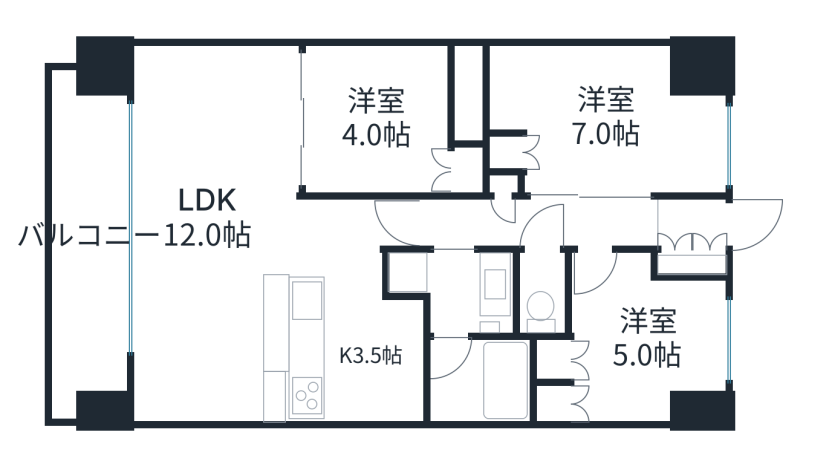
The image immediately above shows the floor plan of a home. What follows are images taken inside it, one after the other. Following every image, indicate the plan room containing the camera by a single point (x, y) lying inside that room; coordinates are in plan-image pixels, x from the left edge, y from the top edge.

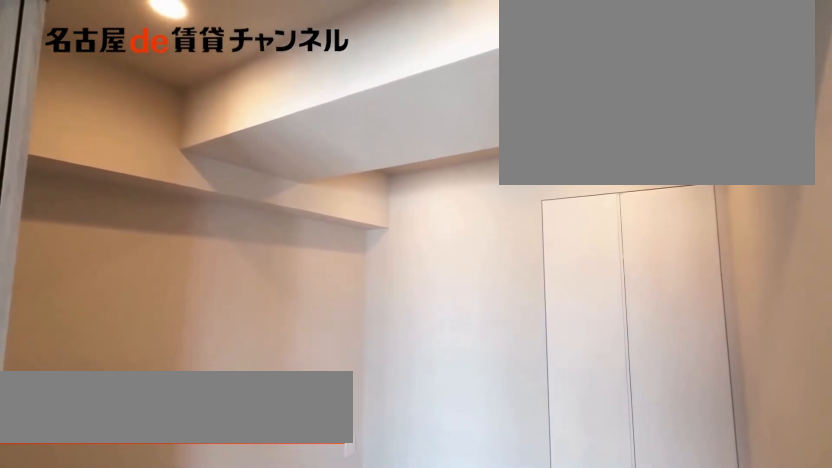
(376, 123)
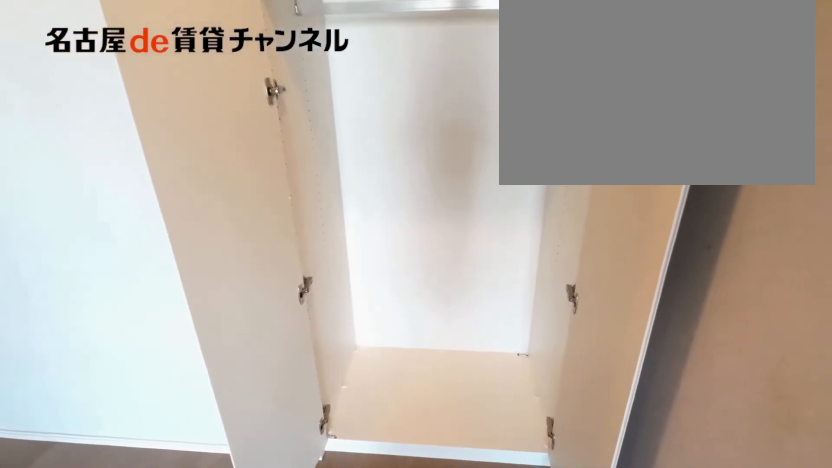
(470, 171)
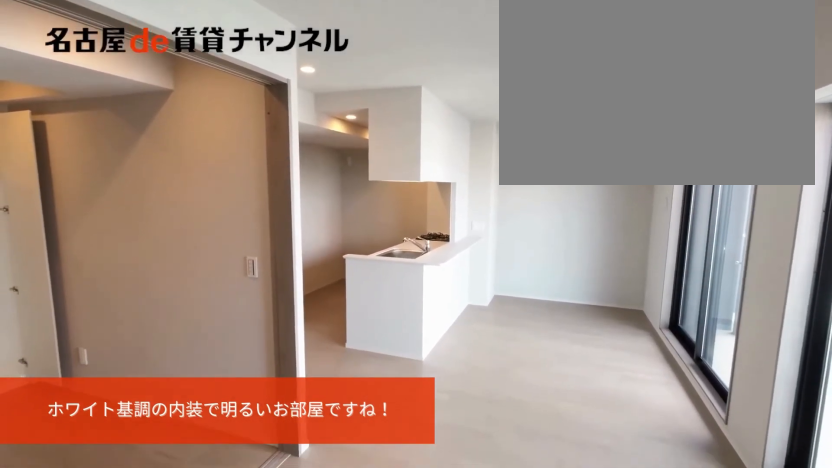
(208, 222)
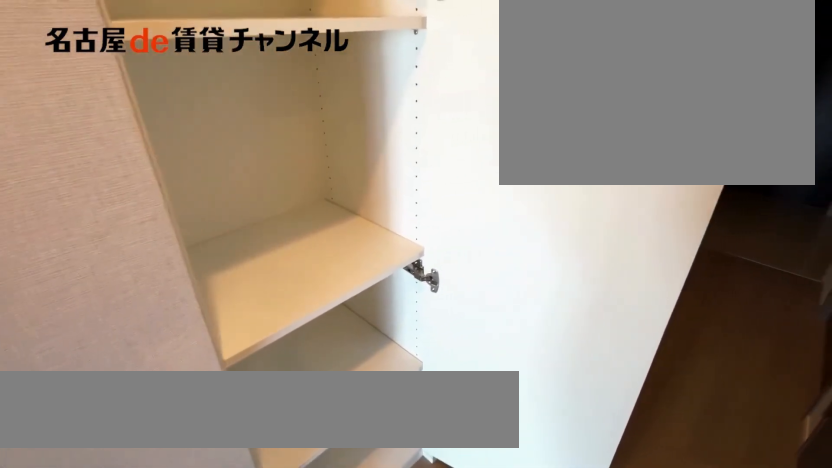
(501, 185)
